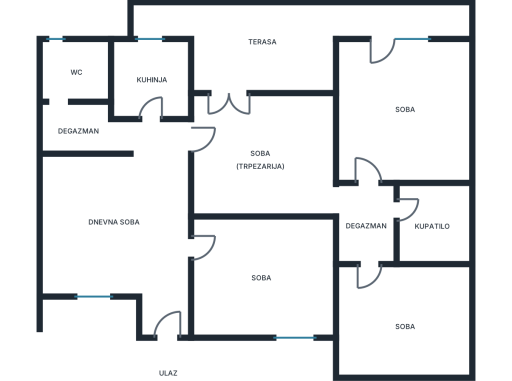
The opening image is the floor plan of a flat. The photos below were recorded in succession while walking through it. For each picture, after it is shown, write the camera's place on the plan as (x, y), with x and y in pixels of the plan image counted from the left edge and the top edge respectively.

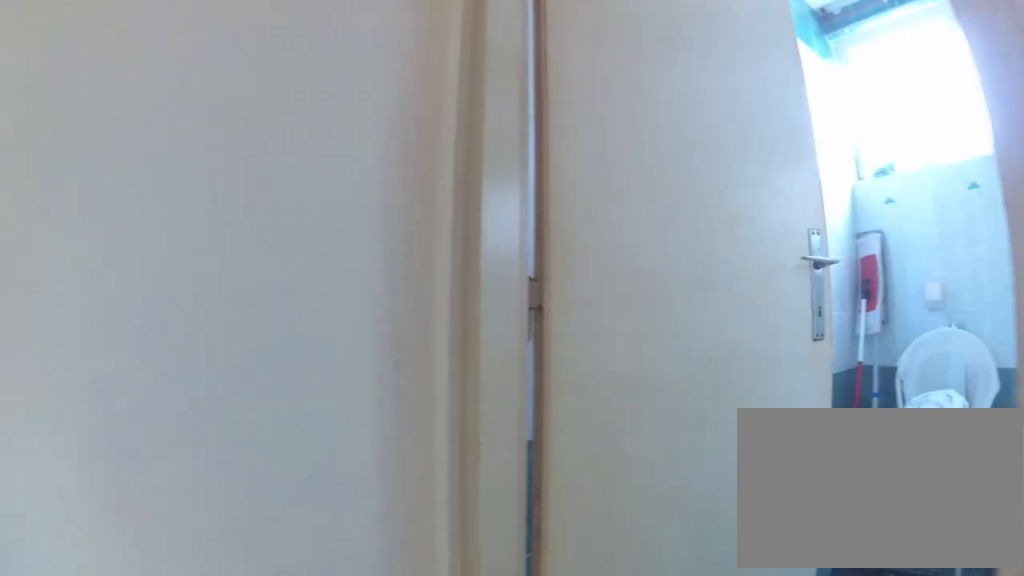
(95, 136)
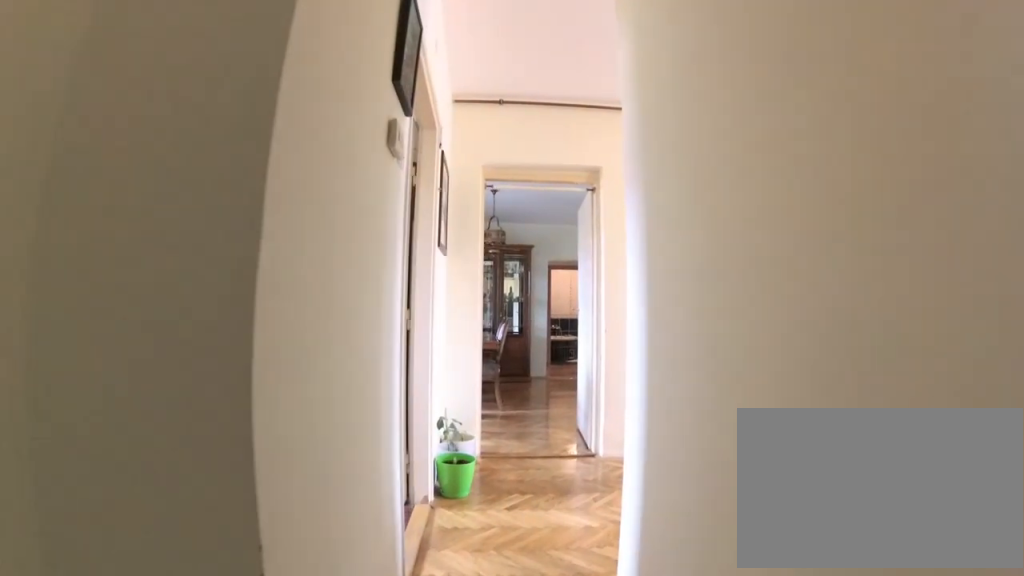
(65, 135)
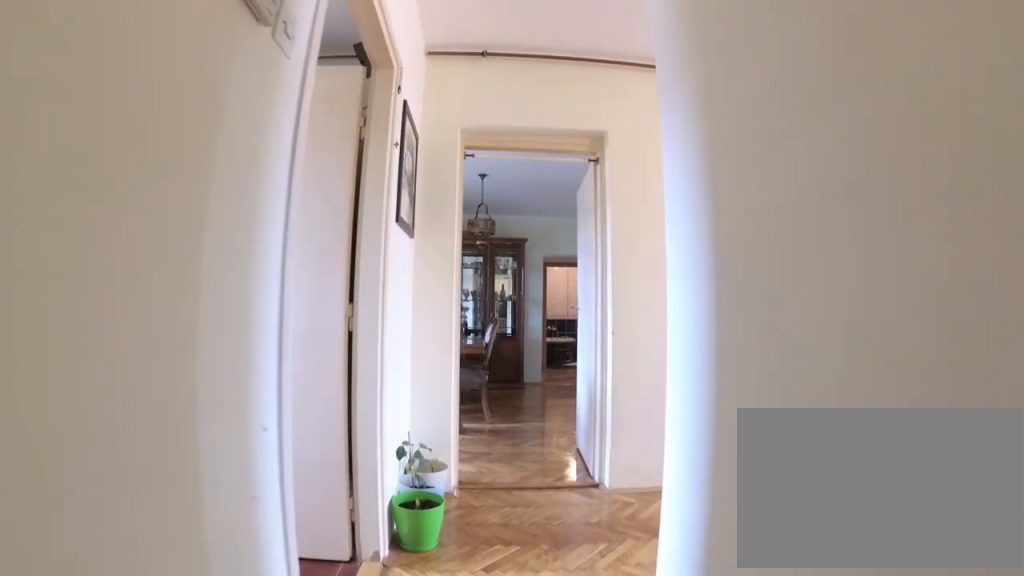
(81, 134)
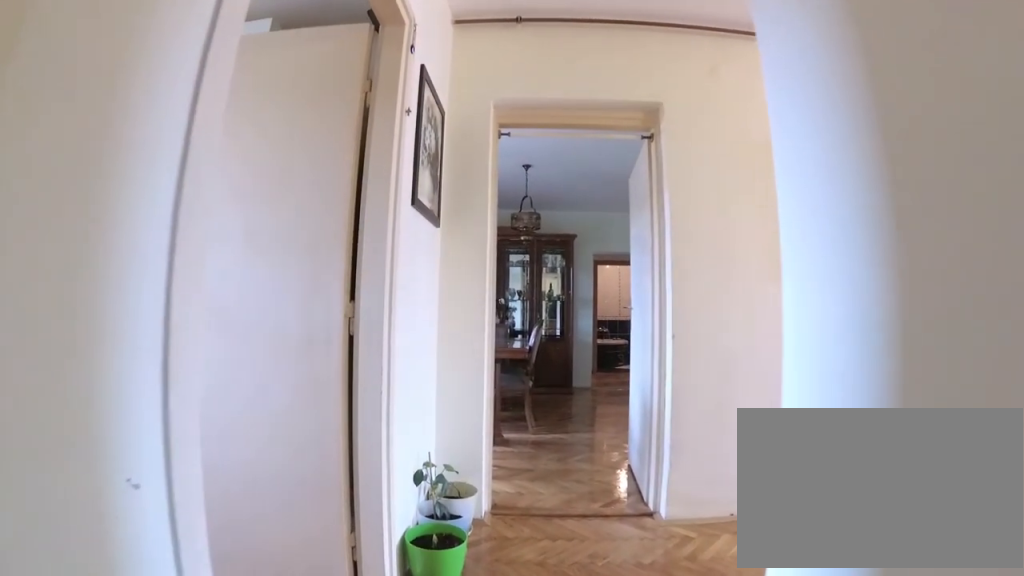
(92, 134)
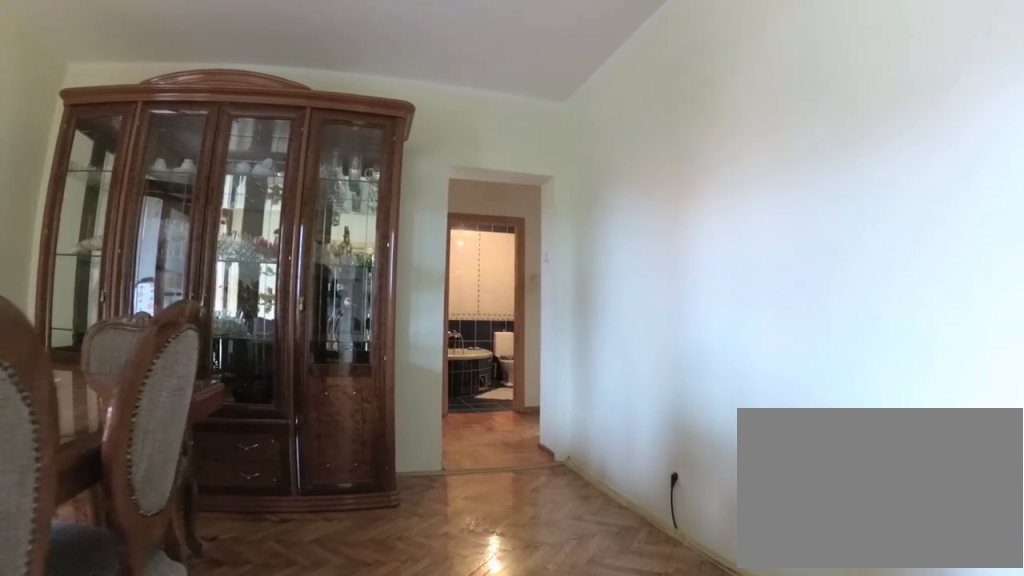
(210, 170)
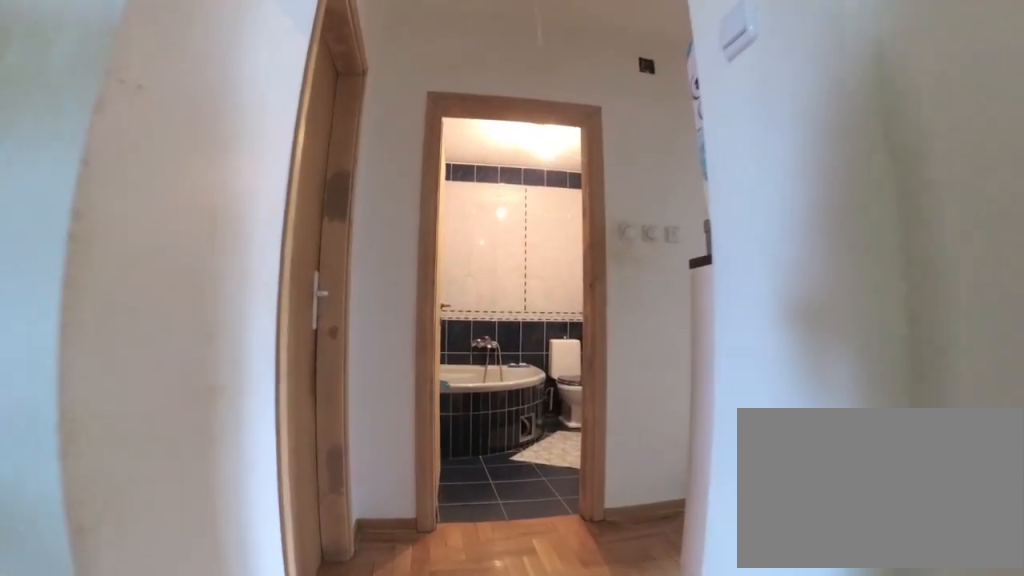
(289, 190)
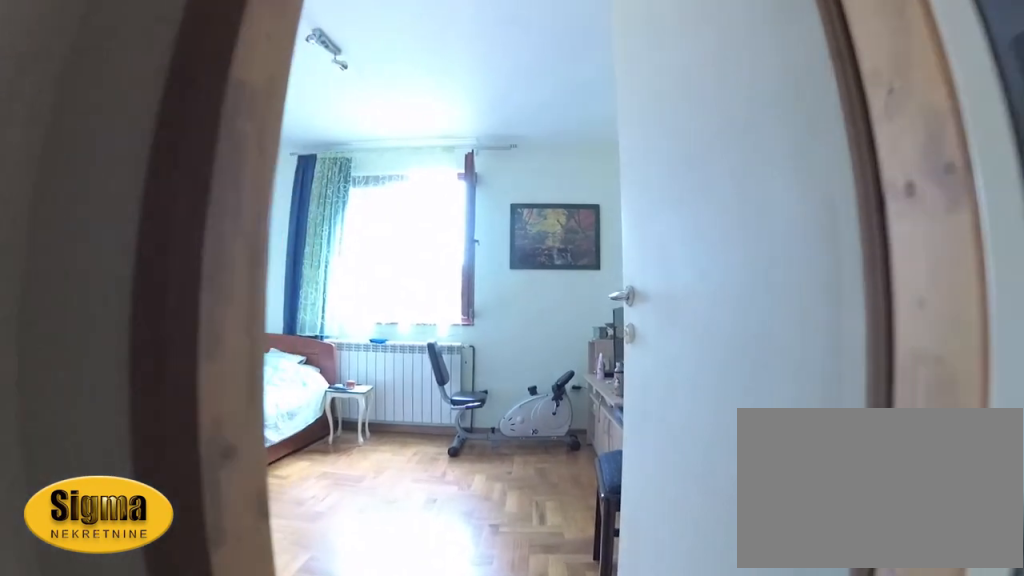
(368, 230)
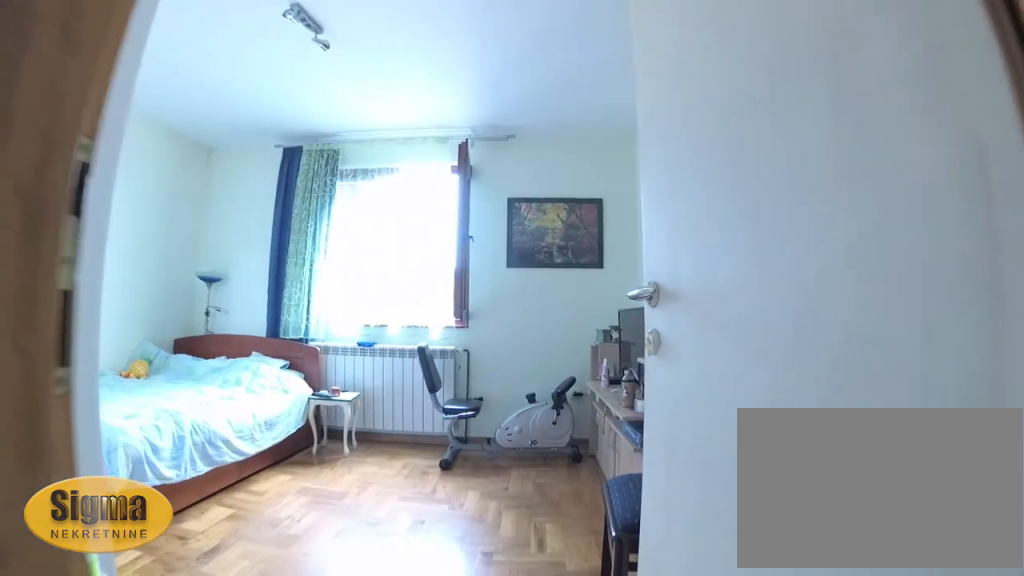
(368, 234)
